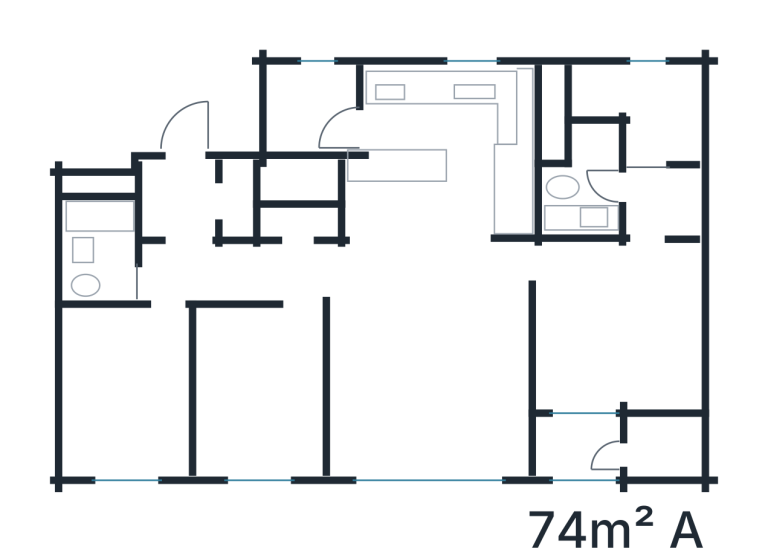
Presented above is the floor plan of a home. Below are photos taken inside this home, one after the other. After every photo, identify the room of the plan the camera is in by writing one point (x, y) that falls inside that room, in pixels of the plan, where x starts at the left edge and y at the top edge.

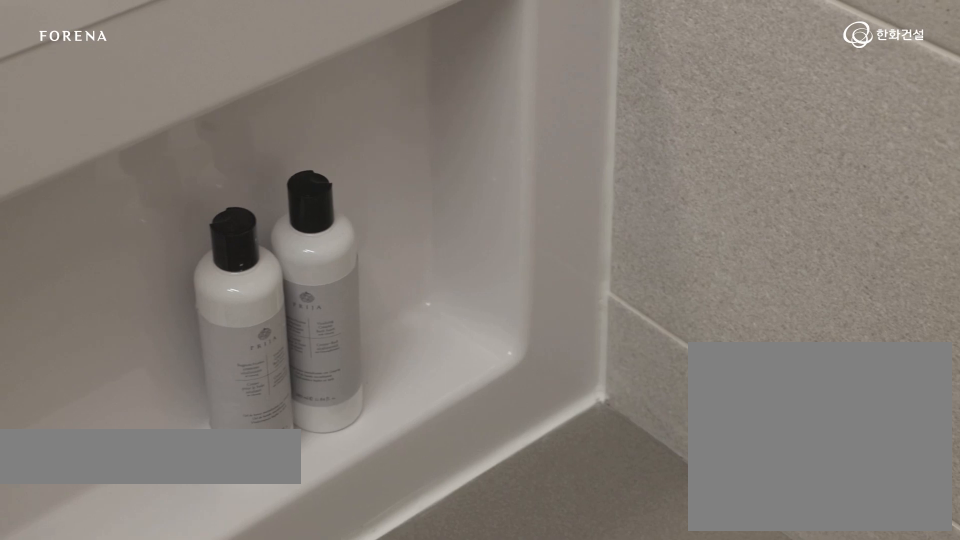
(129, 278)
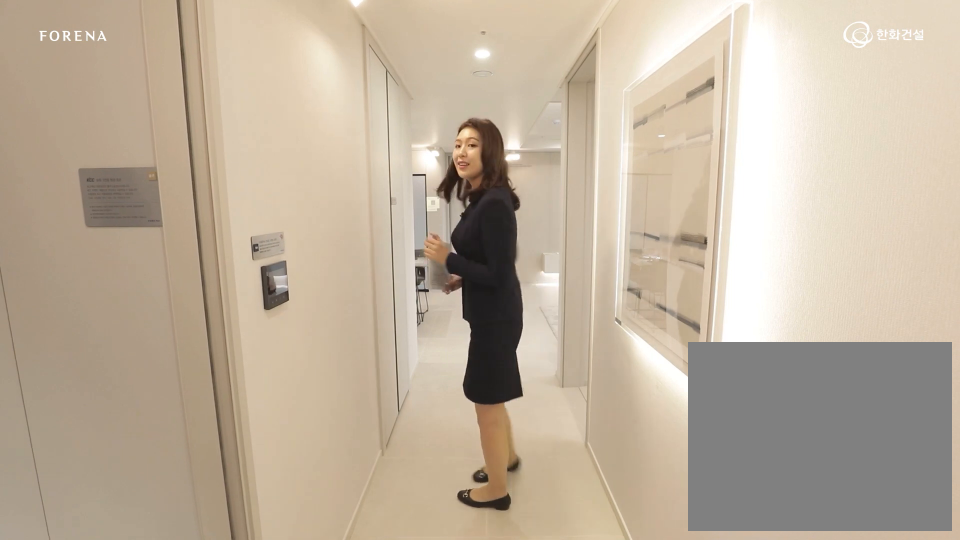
(273, 272)
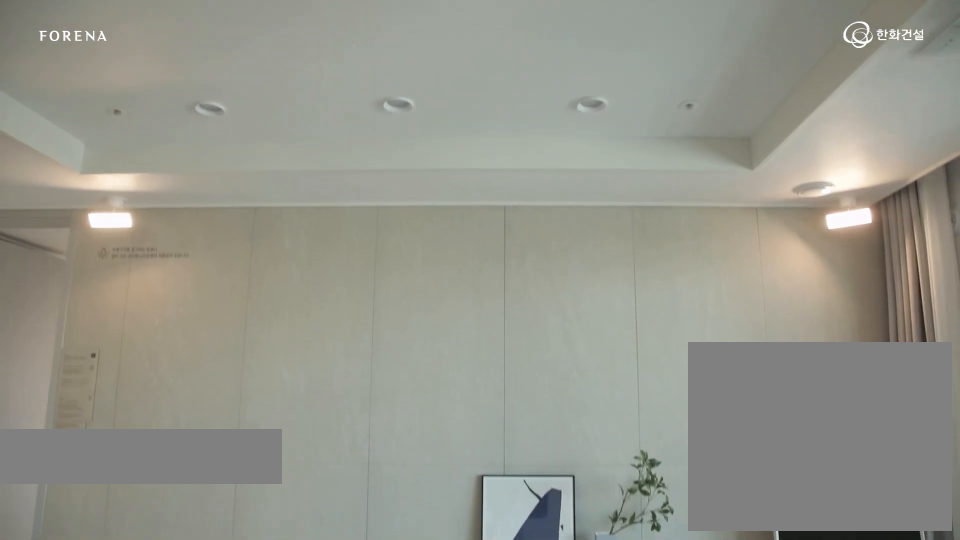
(435, 370)
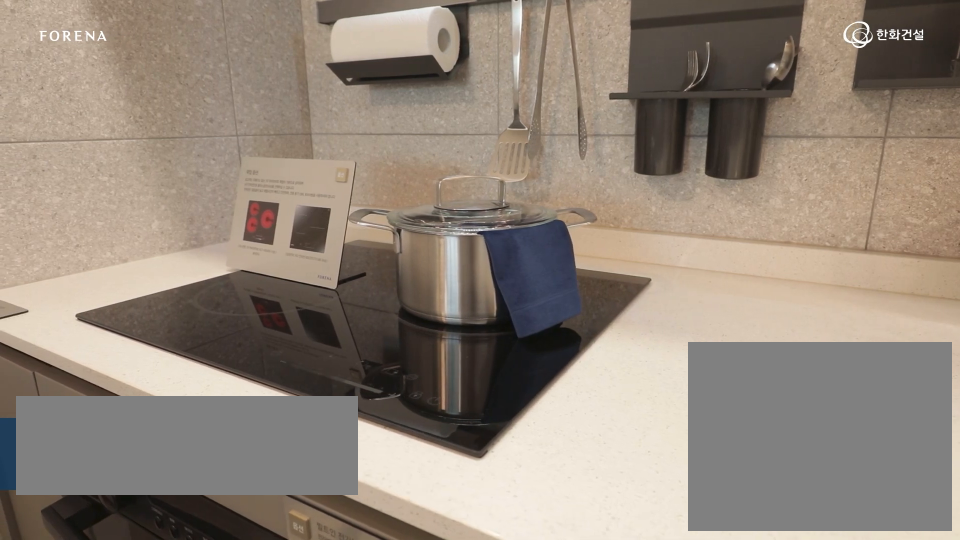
(422, 215)
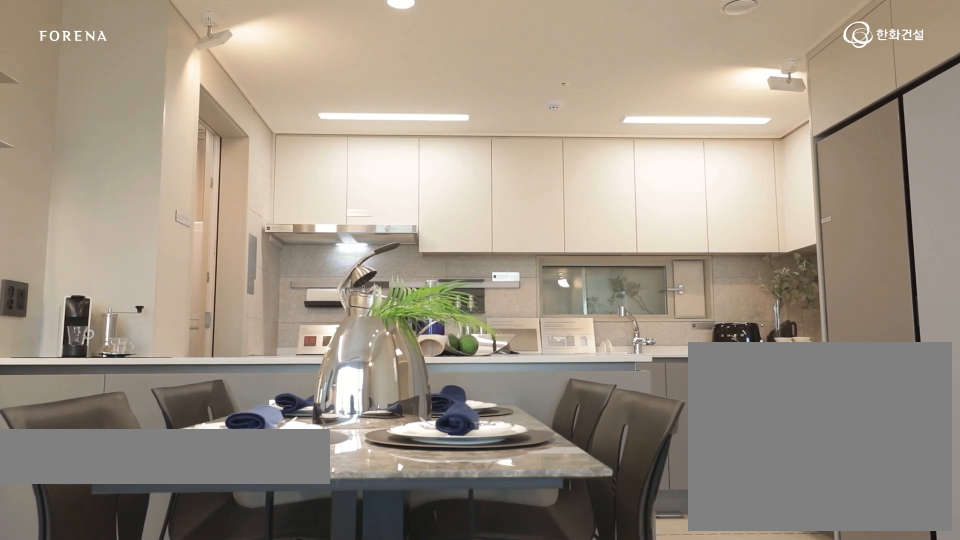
(422, 215)
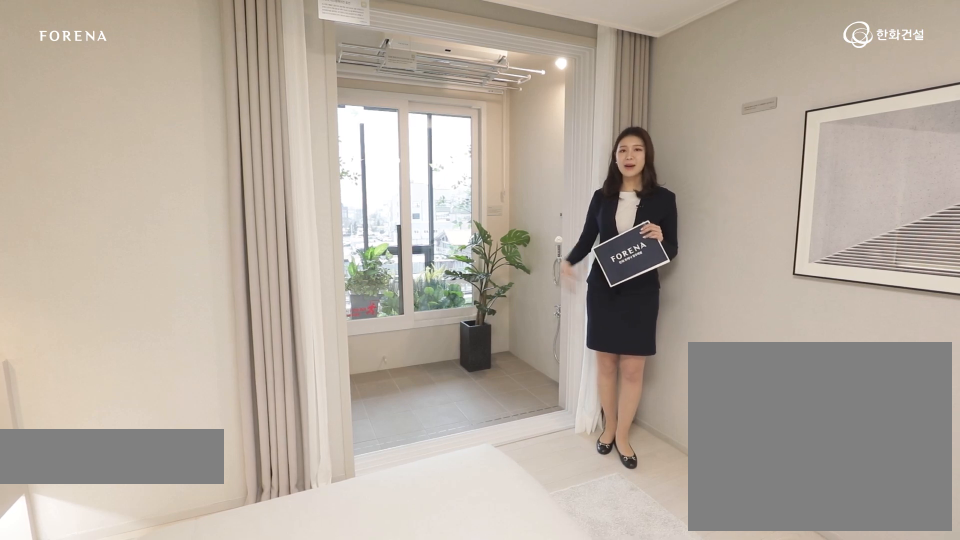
(620, 316)
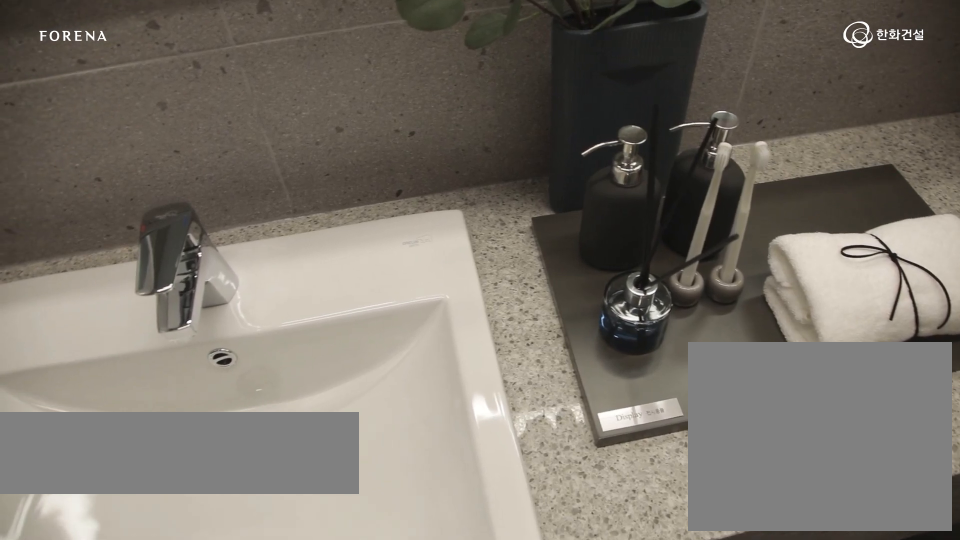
(610, 188)
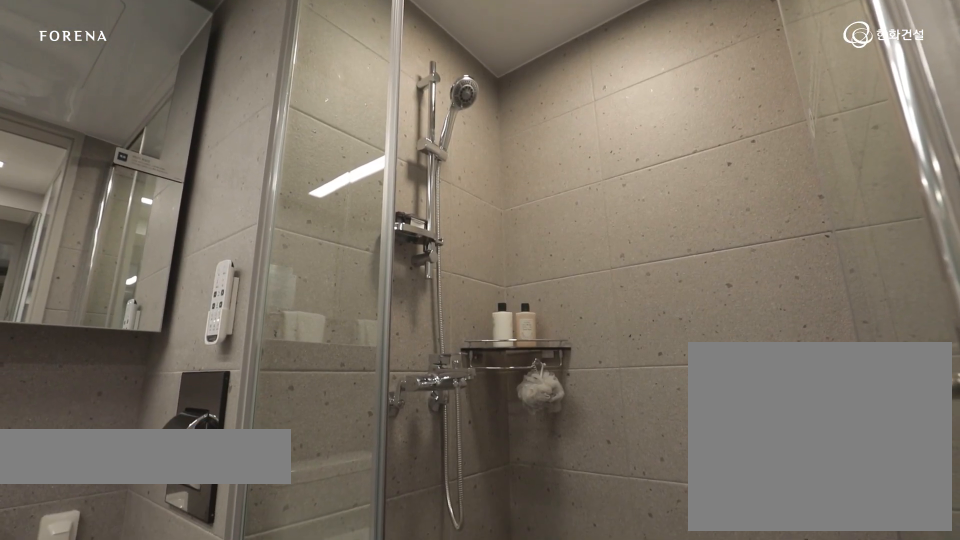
(610, 188)
